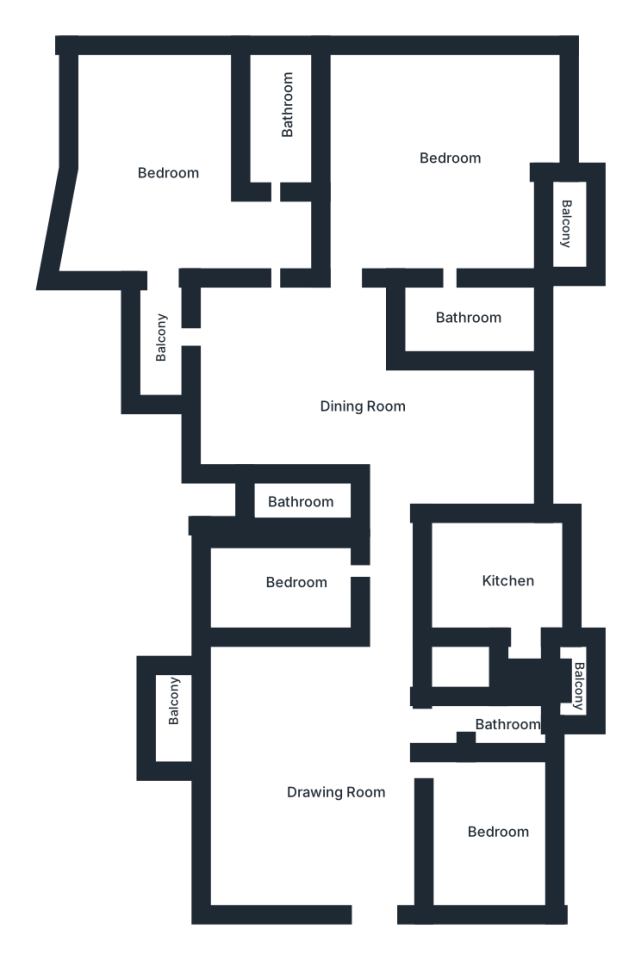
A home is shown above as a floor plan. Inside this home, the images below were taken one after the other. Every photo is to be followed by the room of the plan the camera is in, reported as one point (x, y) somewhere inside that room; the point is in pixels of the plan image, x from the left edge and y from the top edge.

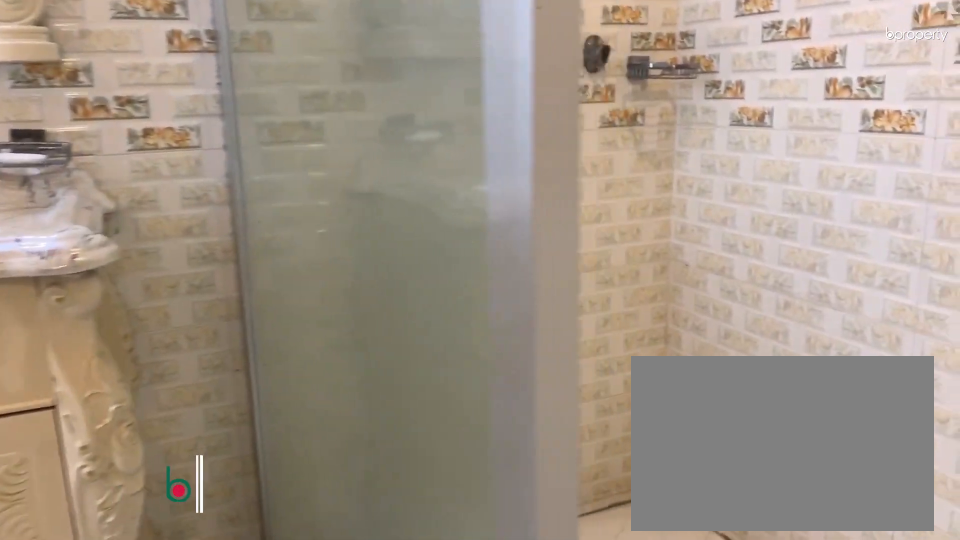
(469, 317)
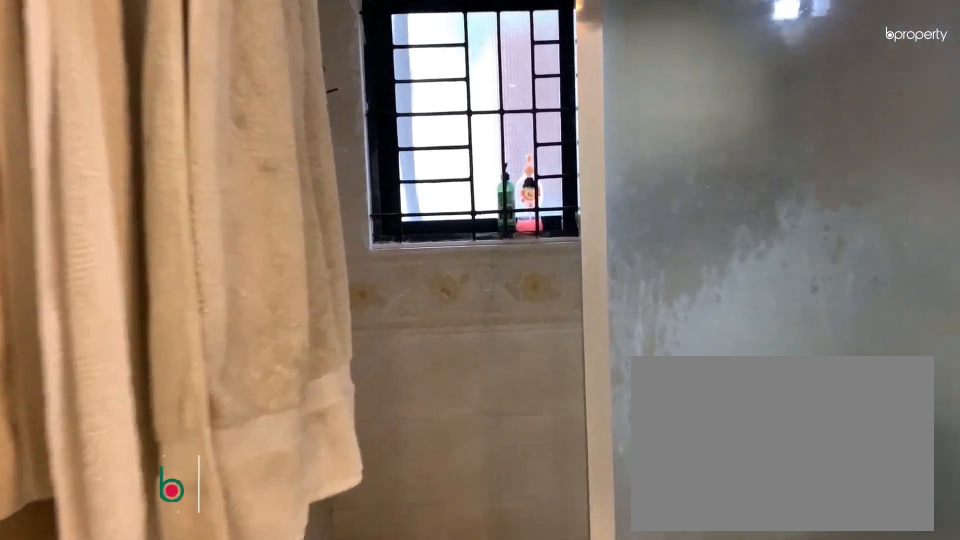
(281, 121)
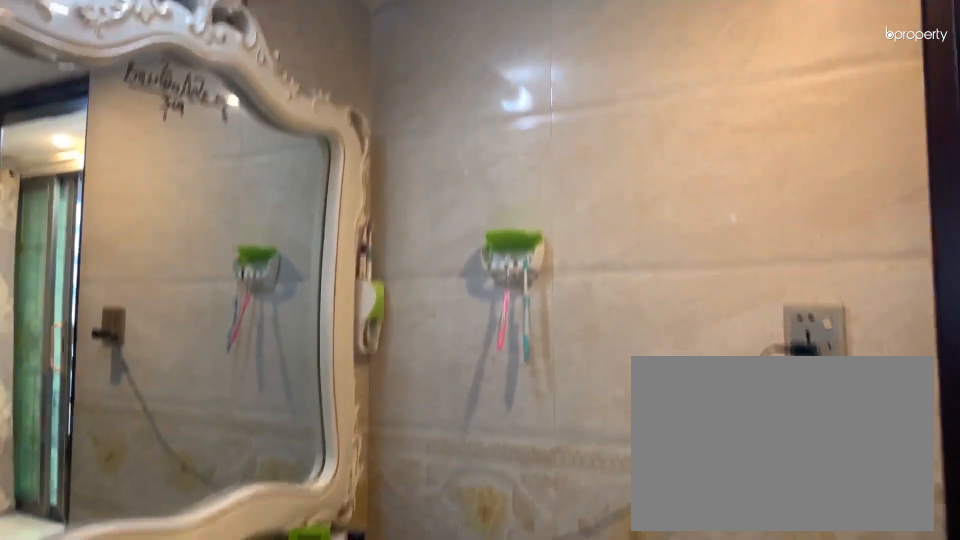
(281, 121)
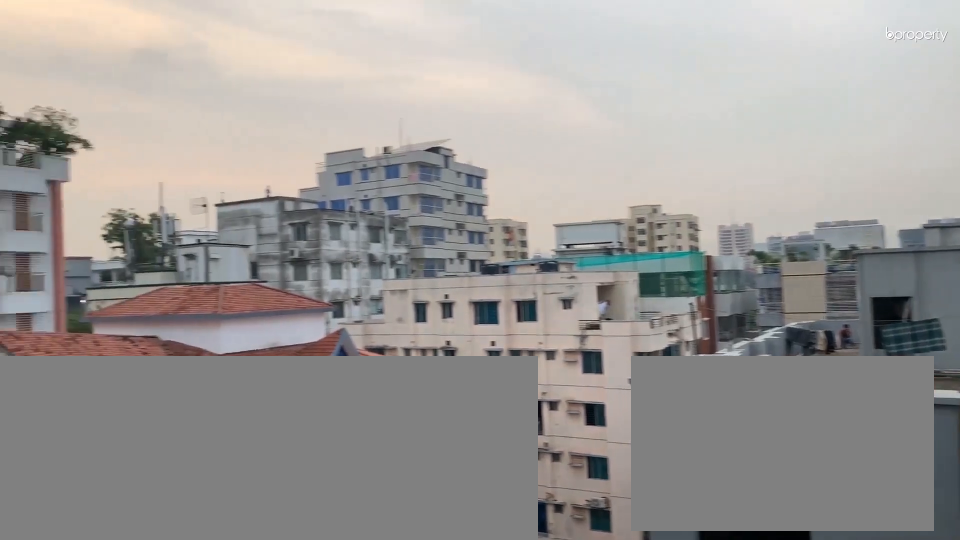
(161, 331)
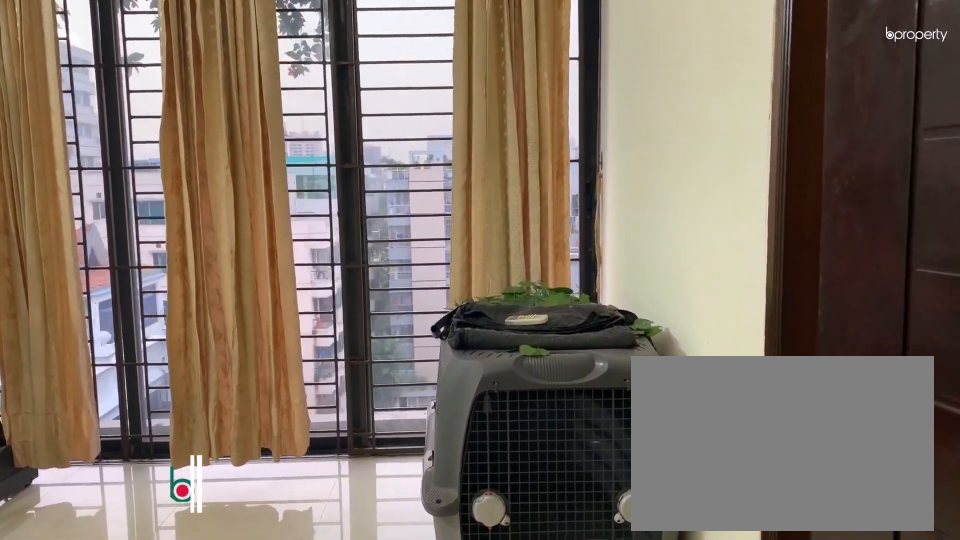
(302, 589)
